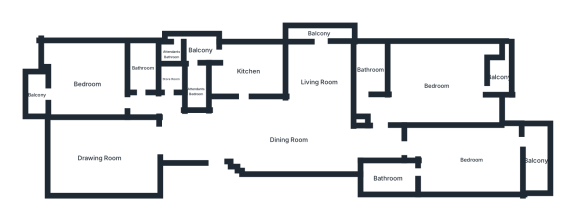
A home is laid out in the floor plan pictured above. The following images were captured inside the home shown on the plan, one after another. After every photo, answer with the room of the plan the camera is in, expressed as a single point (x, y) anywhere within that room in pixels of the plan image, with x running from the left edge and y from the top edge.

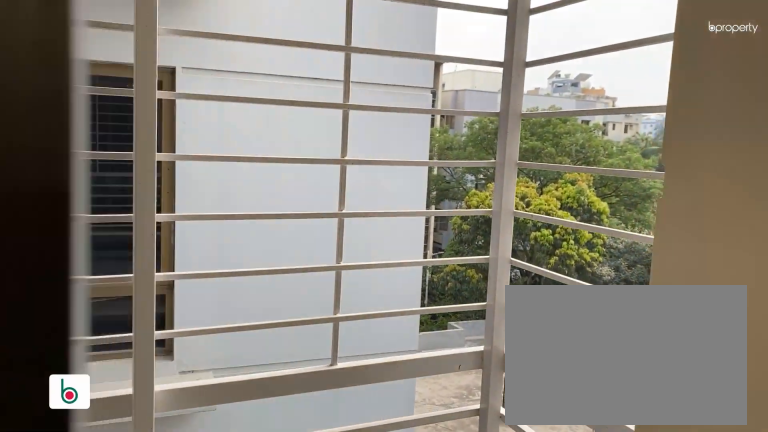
(36, 94)
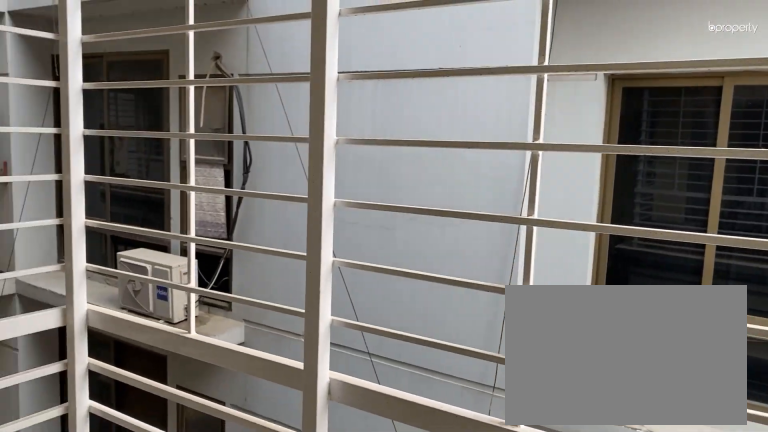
(36, 94)
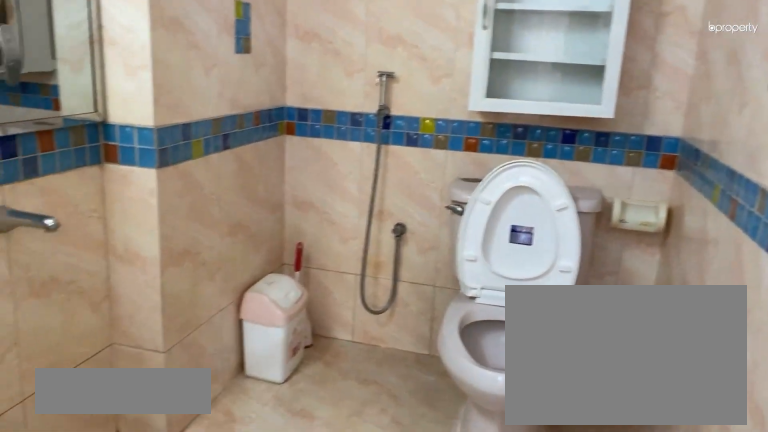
(388, 179)
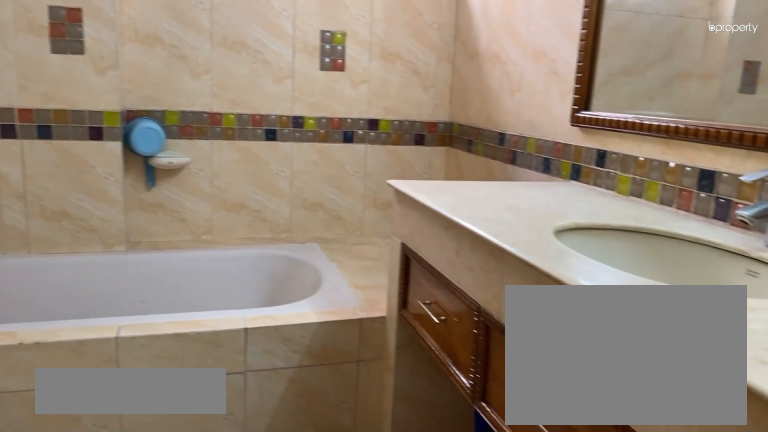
(370, 69)
